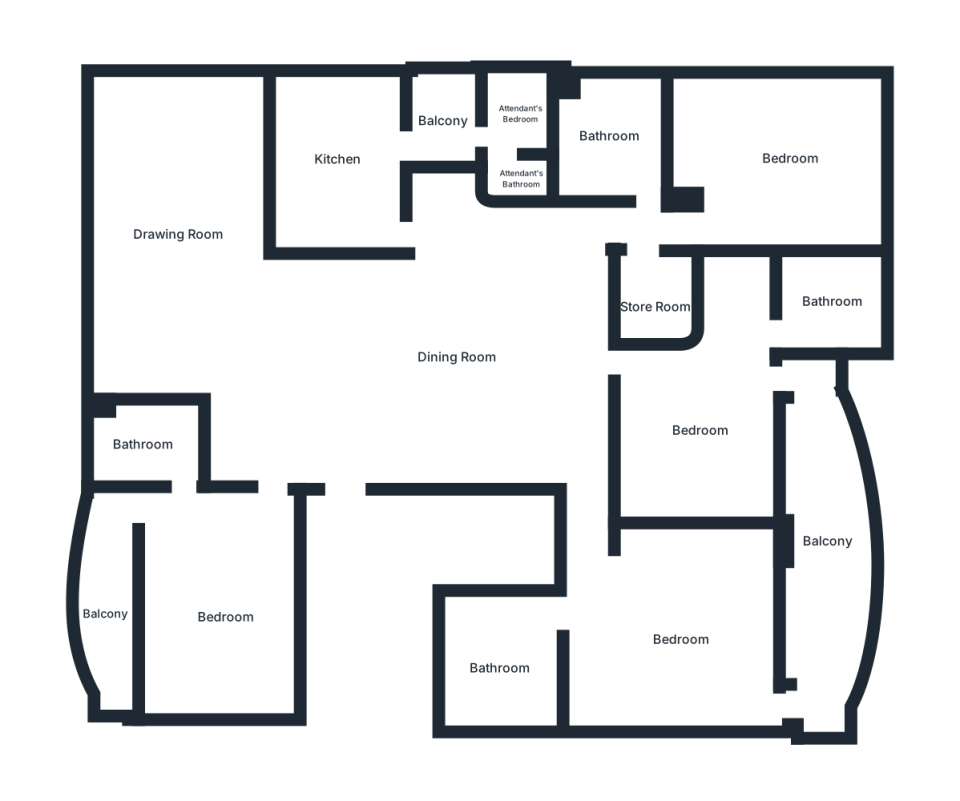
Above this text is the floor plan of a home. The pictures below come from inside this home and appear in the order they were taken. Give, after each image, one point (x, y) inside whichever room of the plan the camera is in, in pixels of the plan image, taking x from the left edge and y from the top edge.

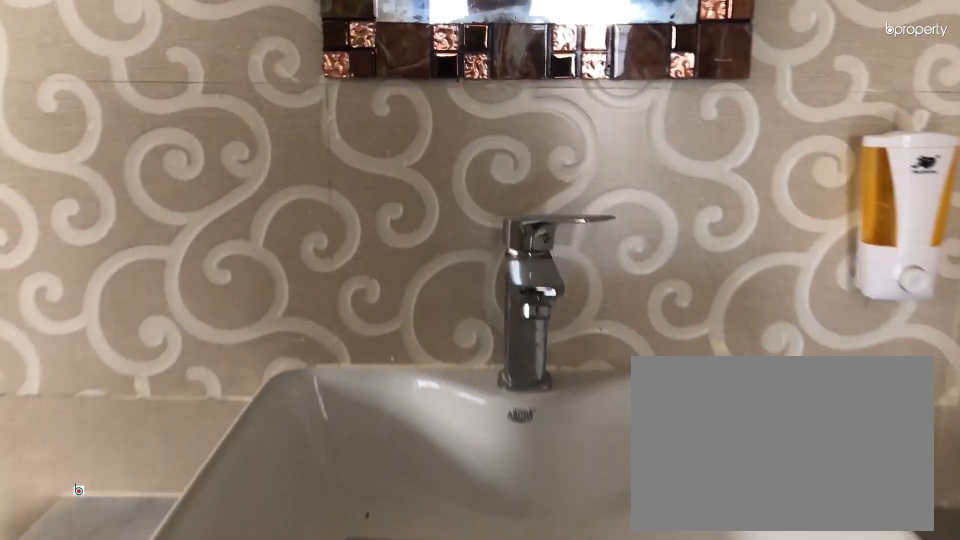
(496, 662)
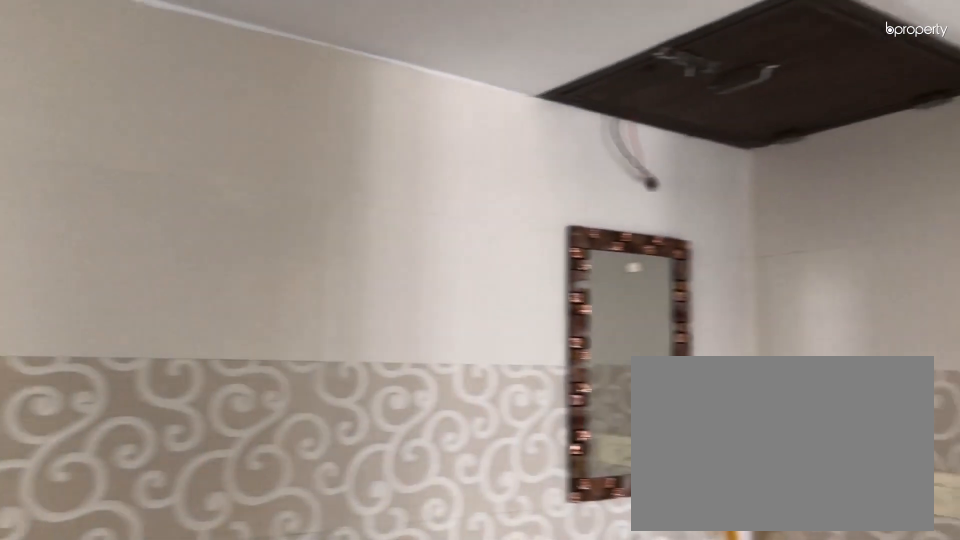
(496, 662)
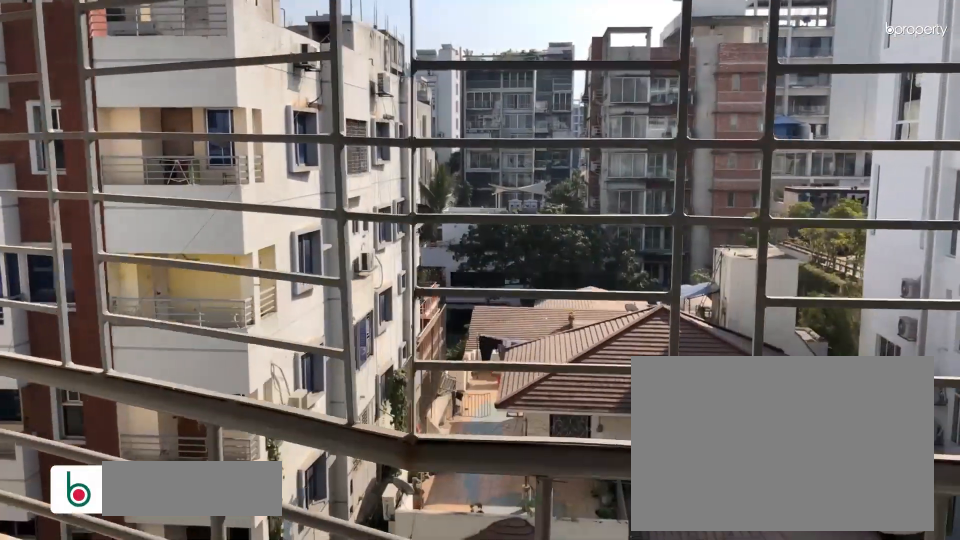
(819, 654)
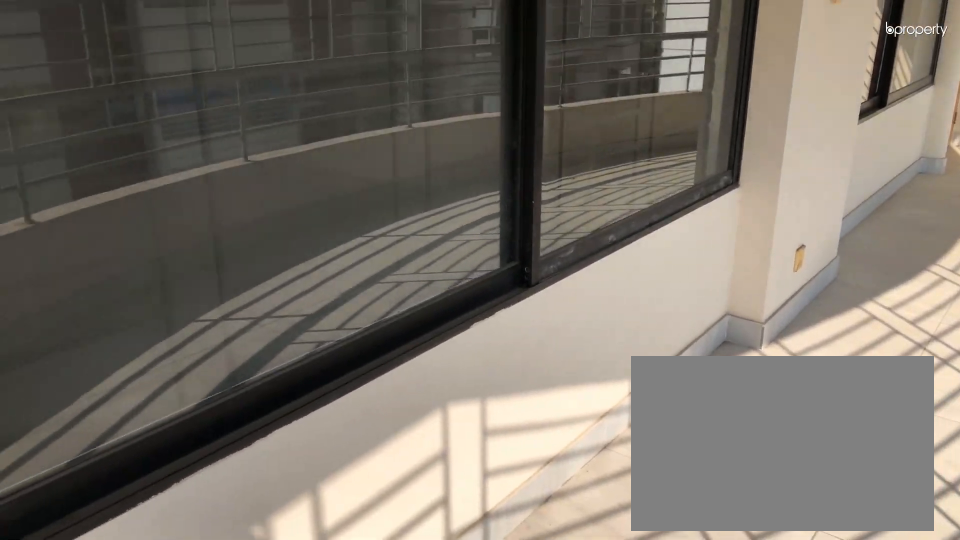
(828, 512)
